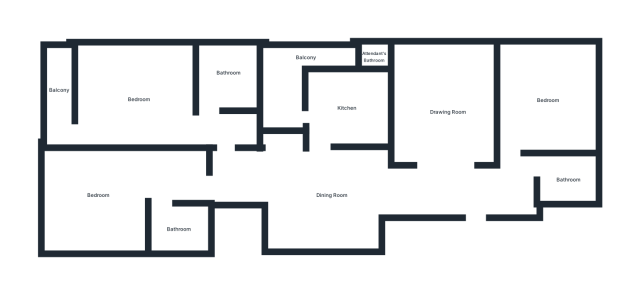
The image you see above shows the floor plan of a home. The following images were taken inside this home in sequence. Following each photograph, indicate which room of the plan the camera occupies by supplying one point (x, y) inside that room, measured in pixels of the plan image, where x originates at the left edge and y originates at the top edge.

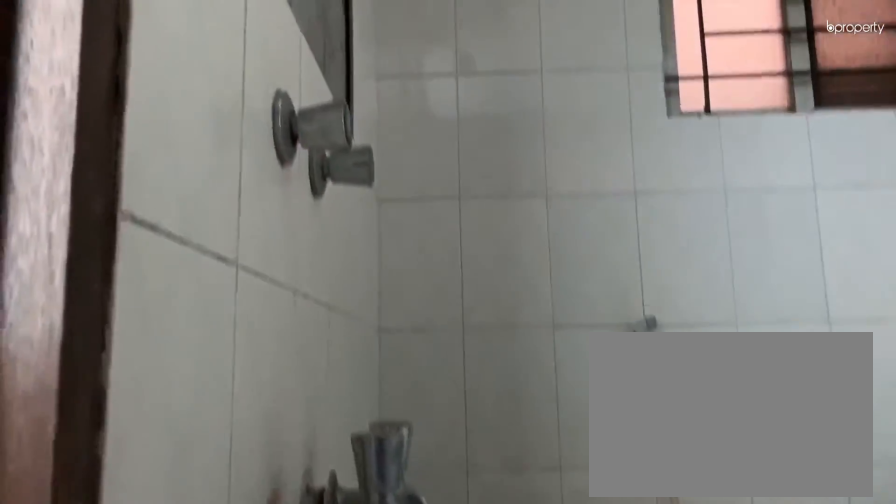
(179, 227)
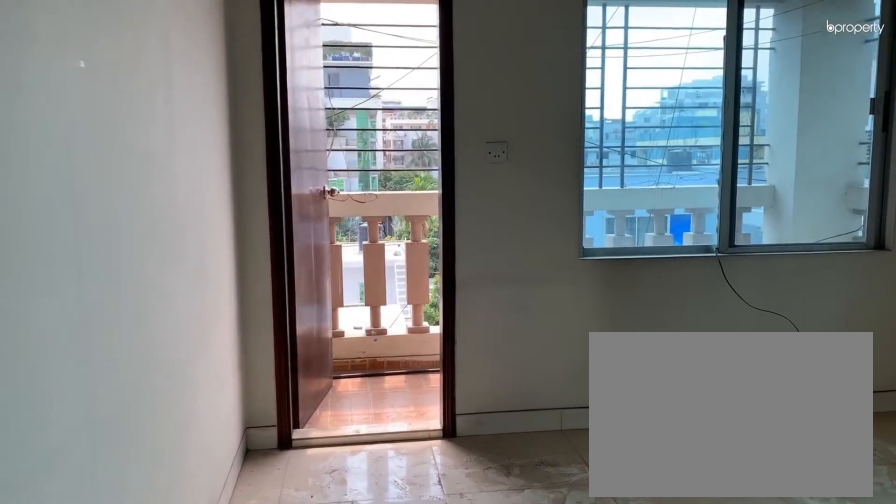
(141, 101)
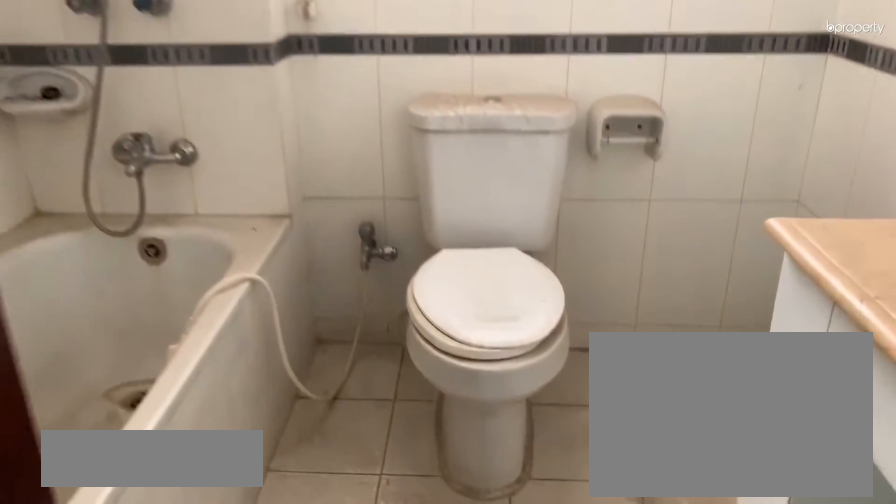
(230, 72)
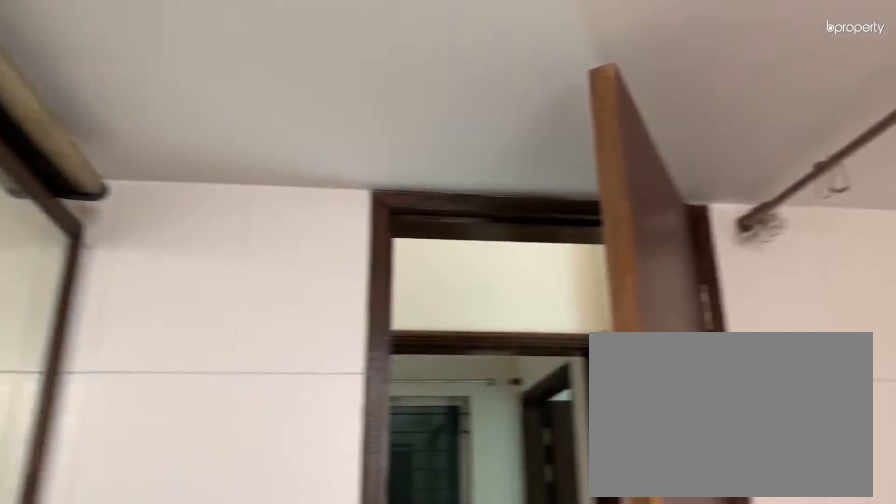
(230, 72)
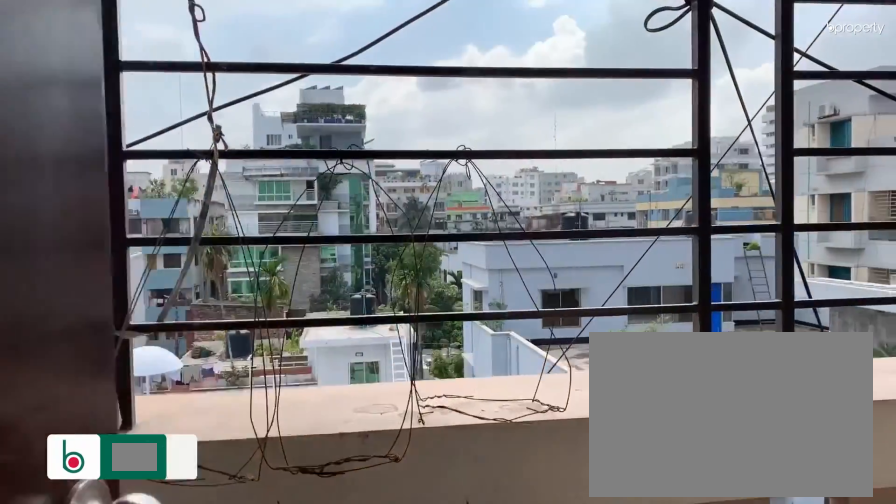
(57, 91)
